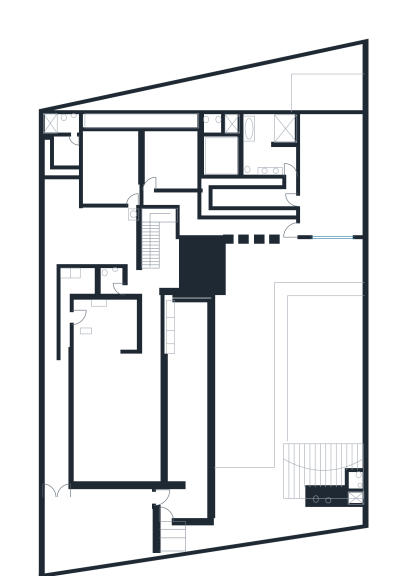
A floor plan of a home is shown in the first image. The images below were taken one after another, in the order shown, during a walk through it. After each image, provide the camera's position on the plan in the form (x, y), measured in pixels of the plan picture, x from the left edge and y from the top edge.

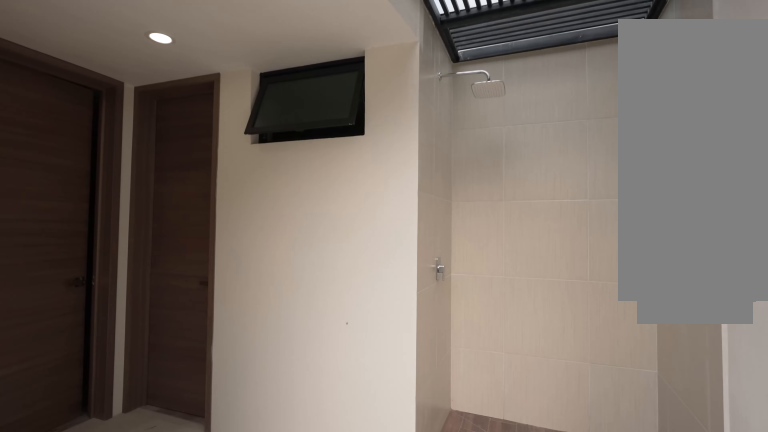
(275, 450)
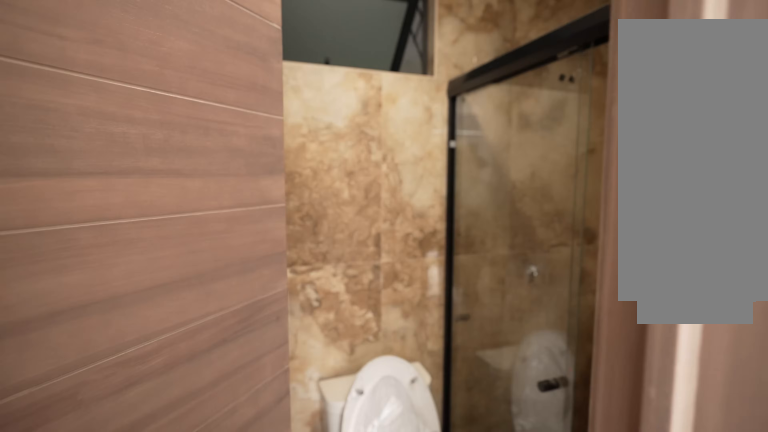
(305, 489)
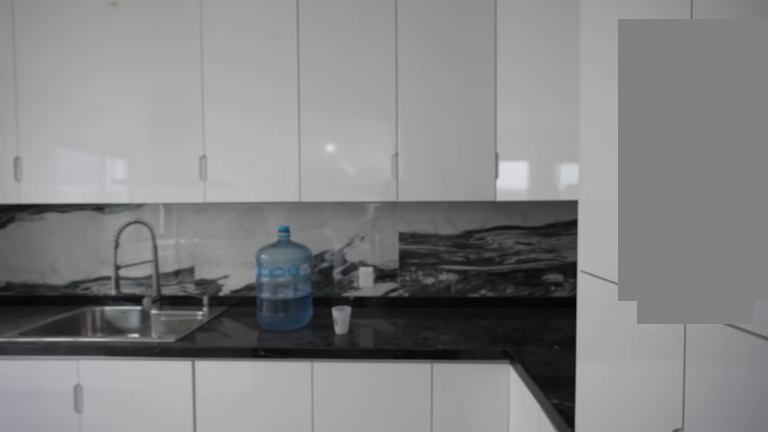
(117, 319)
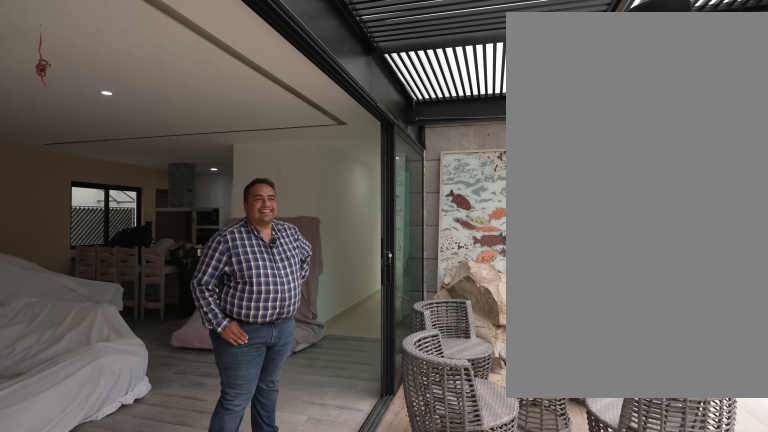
(183, 370)
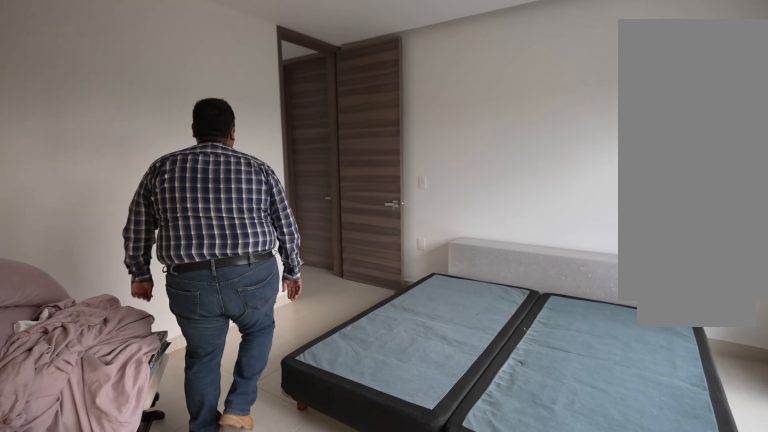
(190, 145)
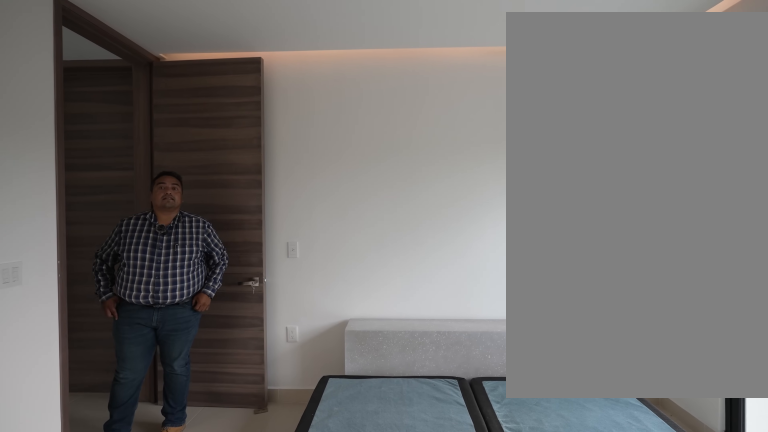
(157, 174)
